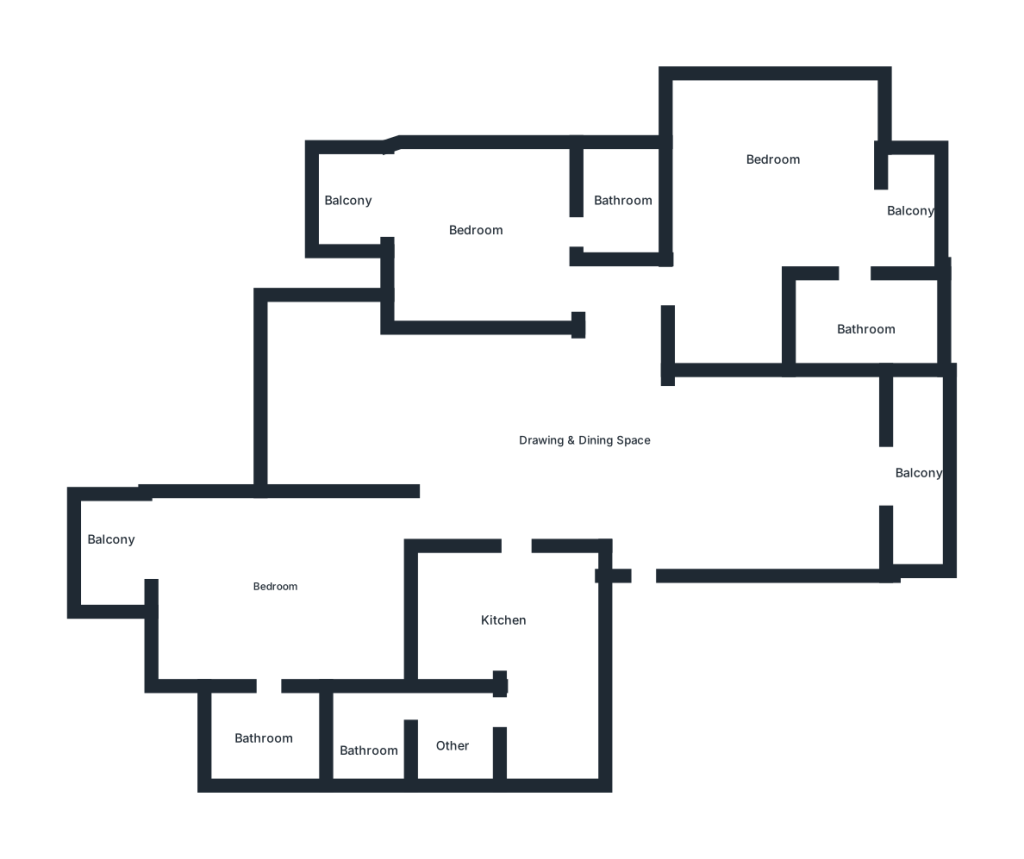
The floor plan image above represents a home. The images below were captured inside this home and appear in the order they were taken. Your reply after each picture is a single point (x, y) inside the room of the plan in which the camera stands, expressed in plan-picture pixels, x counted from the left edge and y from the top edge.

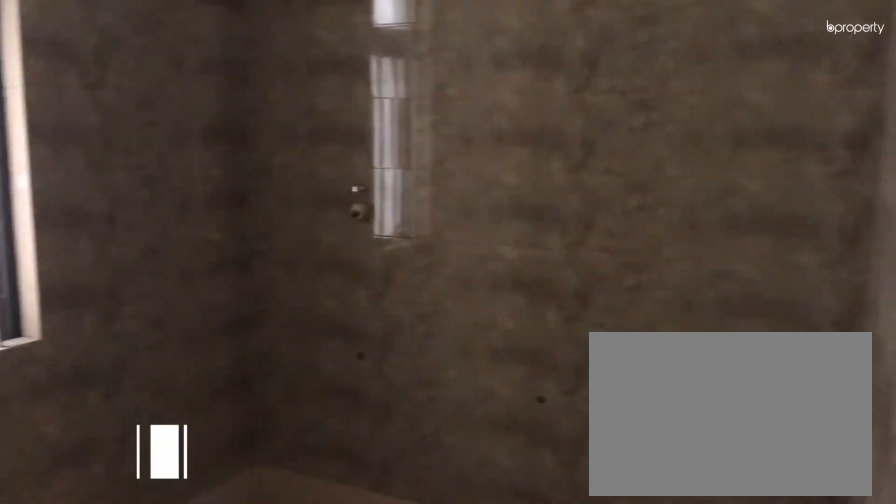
(282, 728)
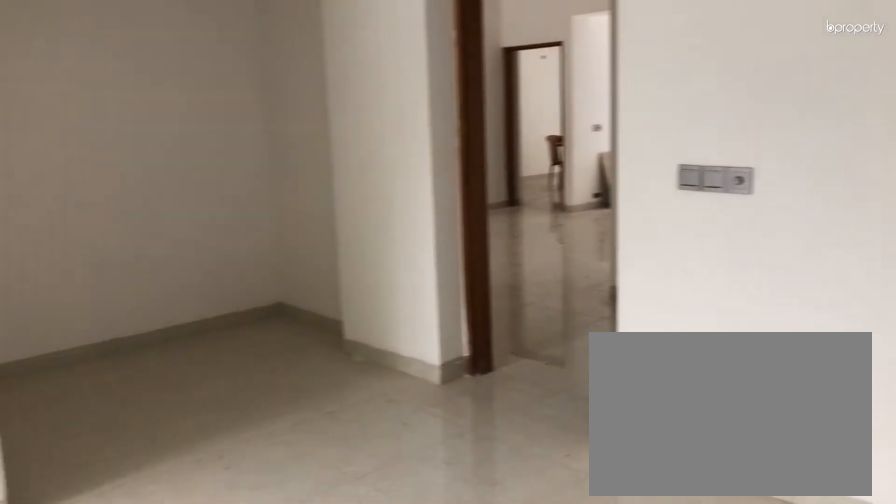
(781, 207)
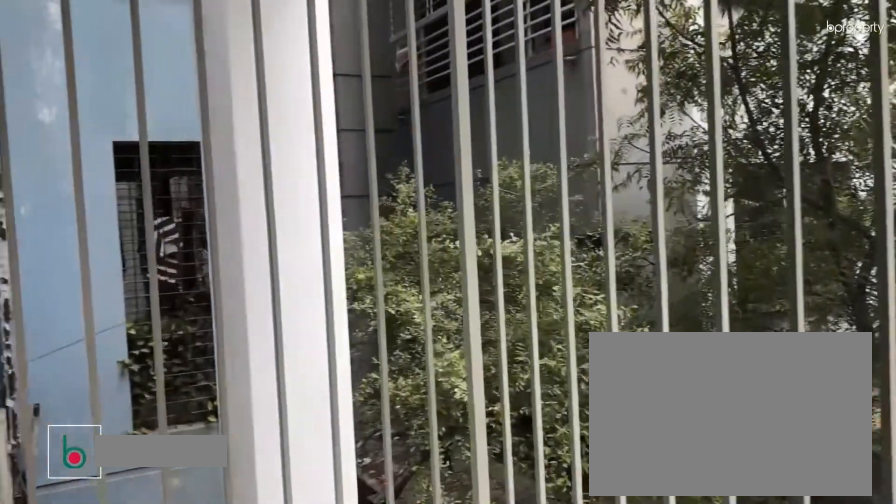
(906, 213)
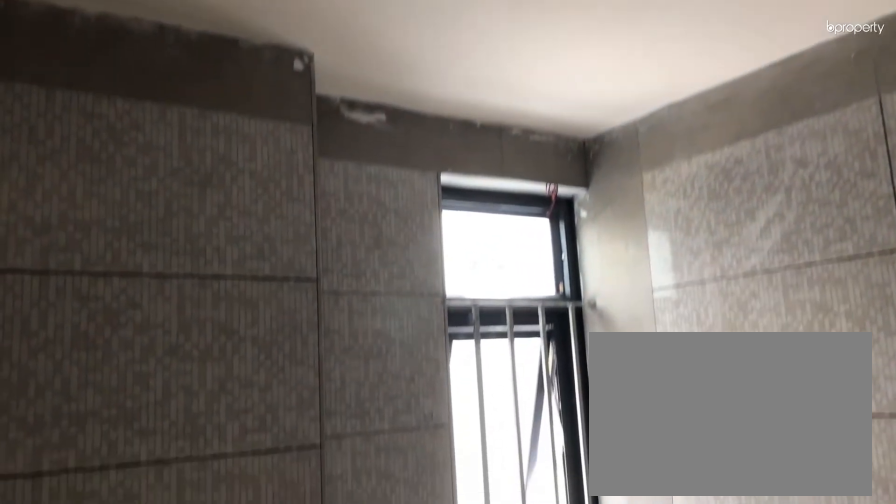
(856, 328)
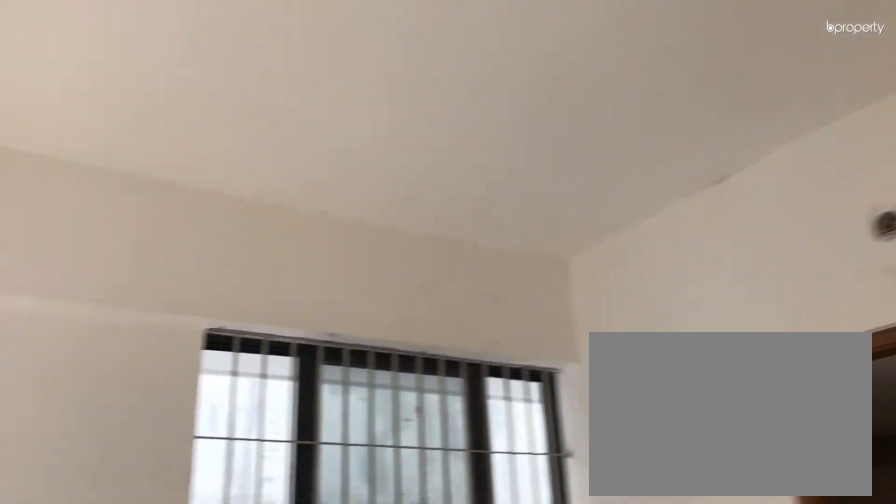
(505, 236)
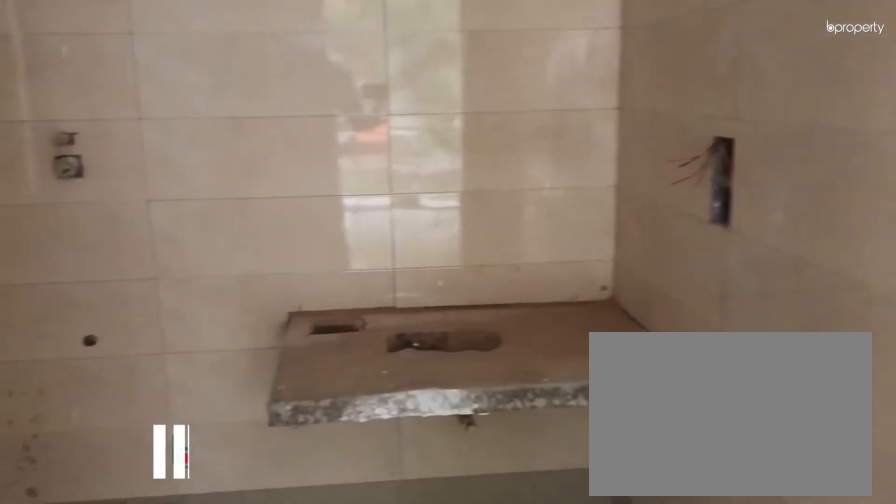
(633, 205)
